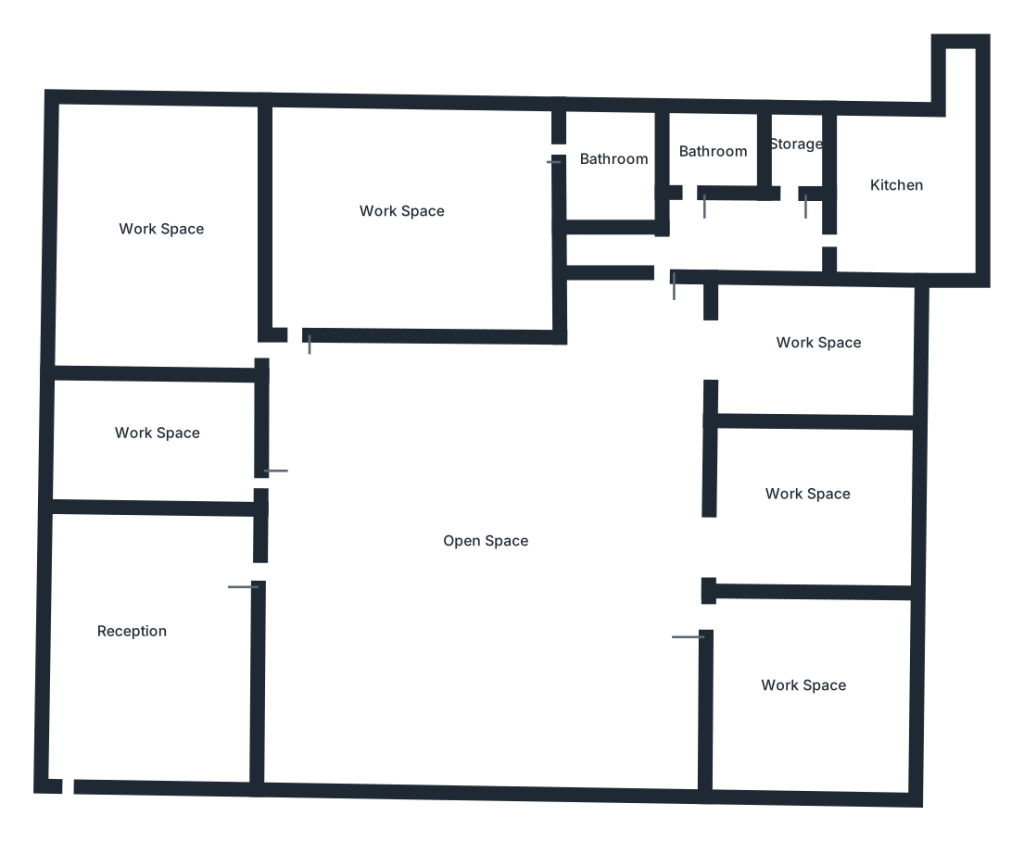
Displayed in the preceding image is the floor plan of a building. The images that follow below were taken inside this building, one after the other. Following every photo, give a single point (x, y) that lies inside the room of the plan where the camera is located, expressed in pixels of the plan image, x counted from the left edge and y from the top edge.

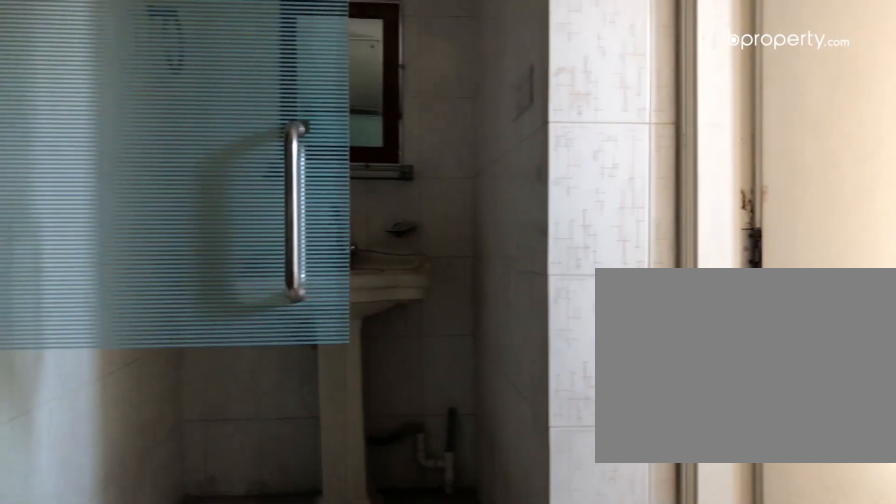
(758, 243)
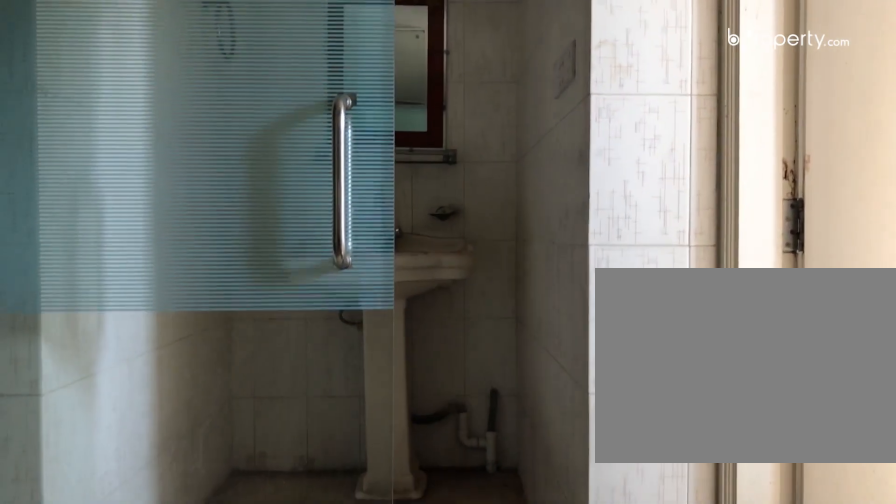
(758, 243)
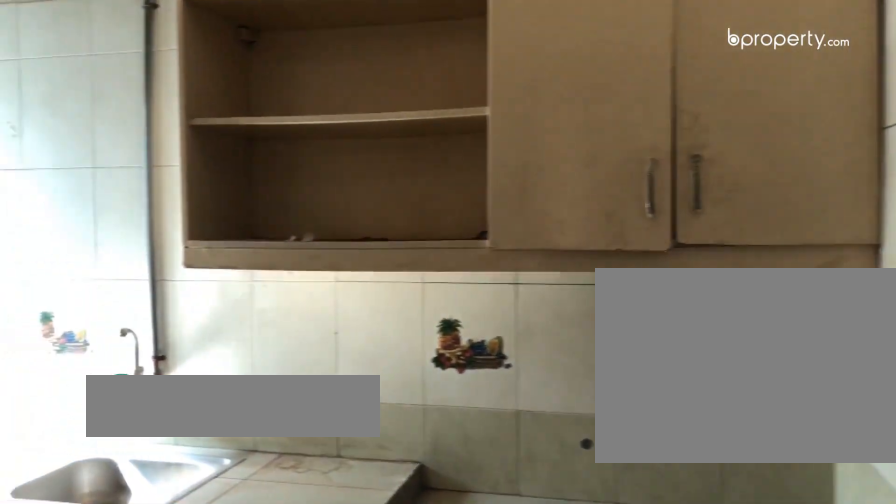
(907, 189)
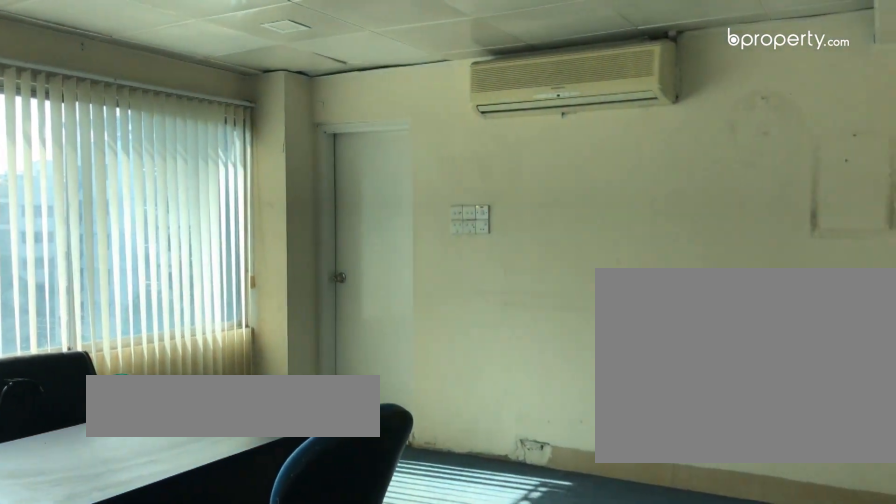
(409, 178)
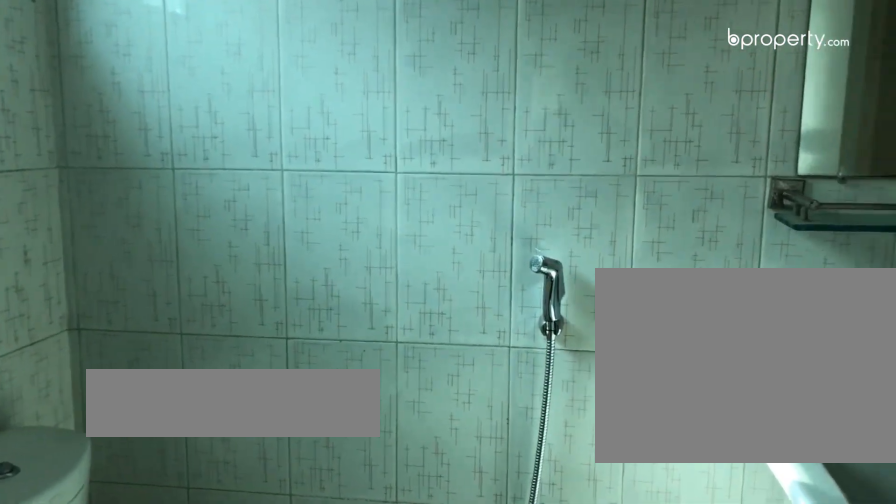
(611, 177)
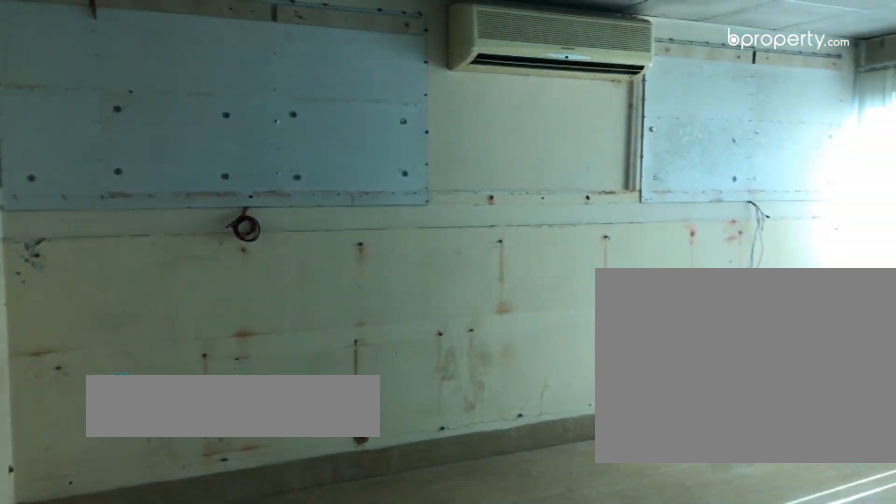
(161, 204)
